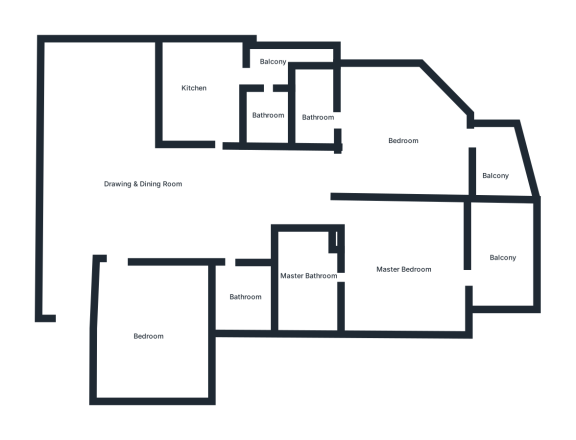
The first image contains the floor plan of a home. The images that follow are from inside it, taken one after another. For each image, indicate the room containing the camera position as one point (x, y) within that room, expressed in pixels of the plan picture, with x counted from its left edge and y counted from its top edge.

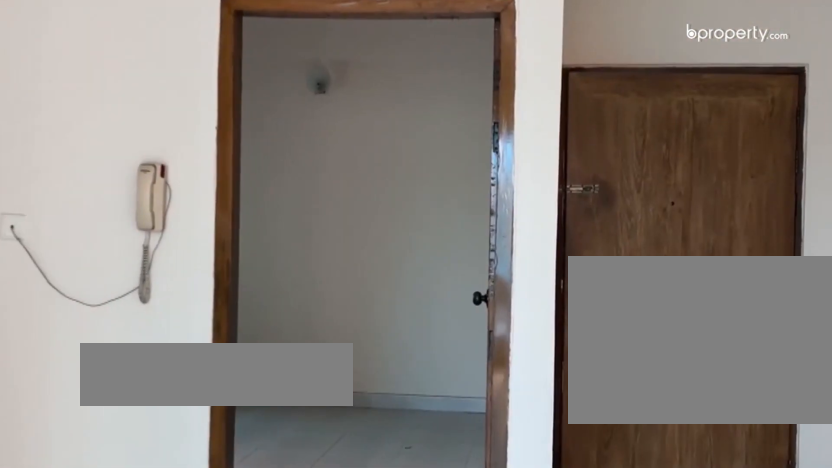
(118, 215)
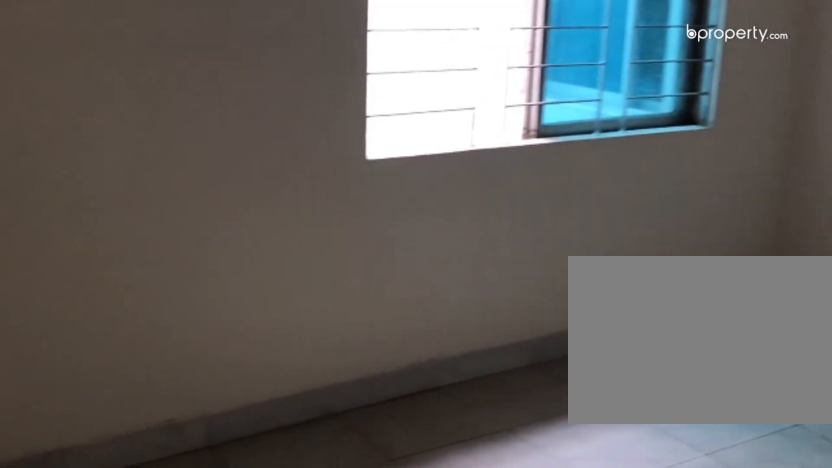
(138, 318)
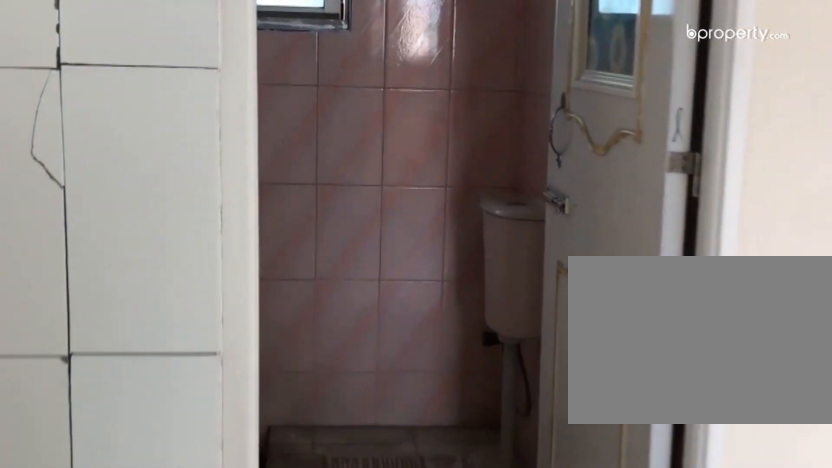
(244, 290)
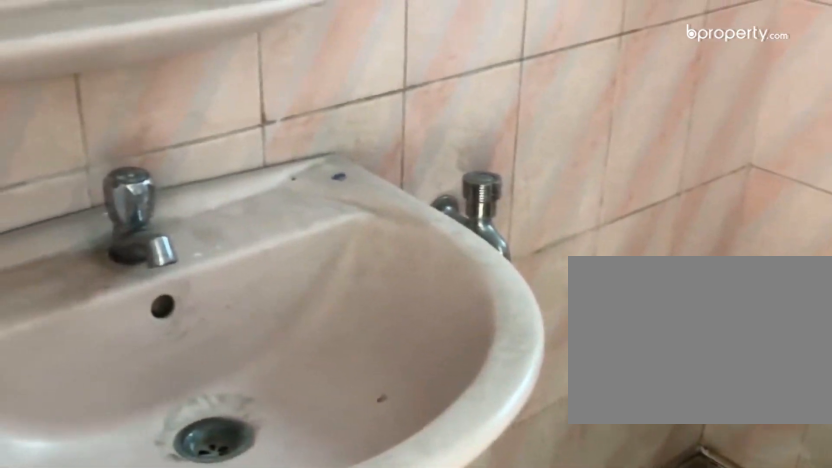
(244, 290)
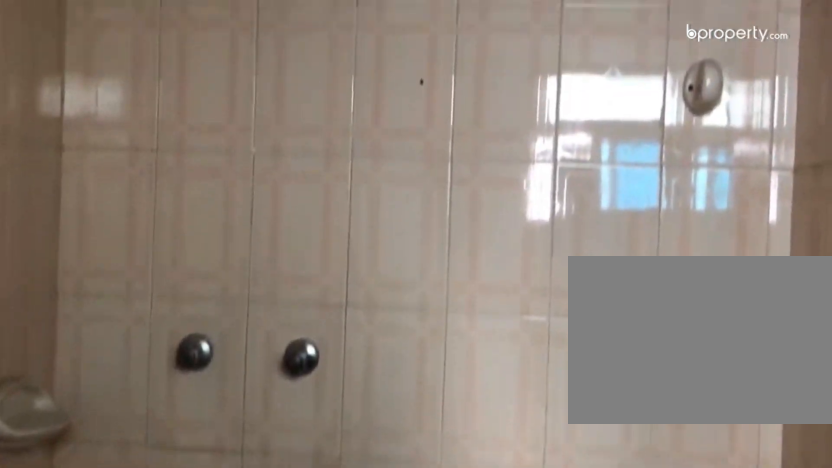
(308, 277)
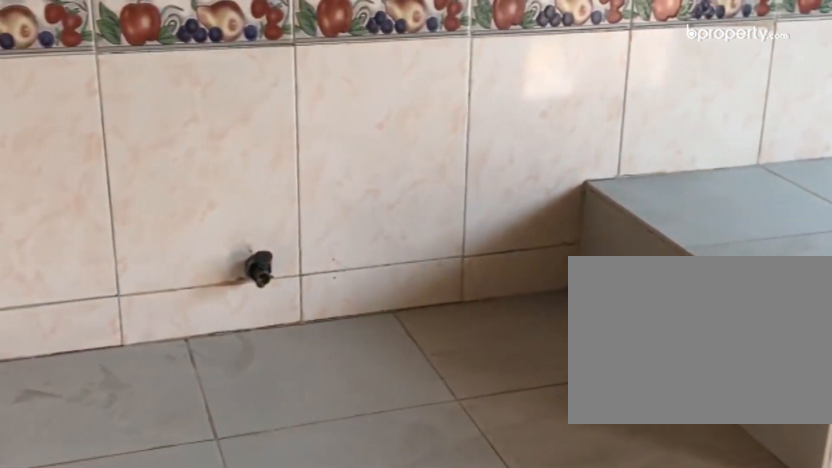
(209, 92)
